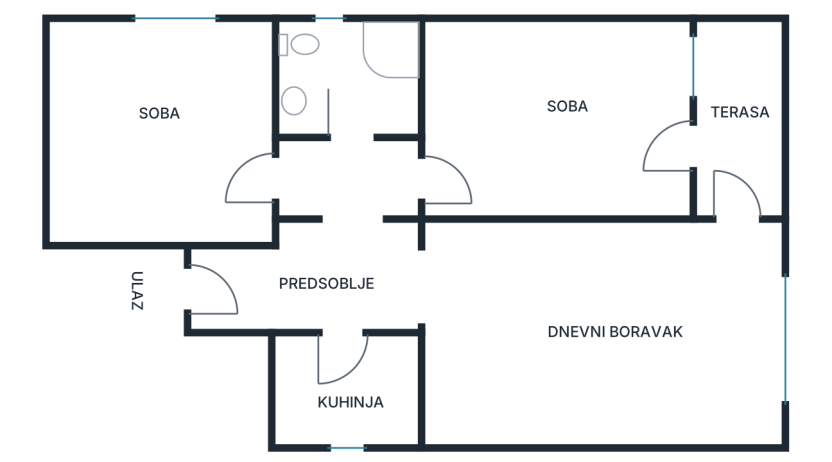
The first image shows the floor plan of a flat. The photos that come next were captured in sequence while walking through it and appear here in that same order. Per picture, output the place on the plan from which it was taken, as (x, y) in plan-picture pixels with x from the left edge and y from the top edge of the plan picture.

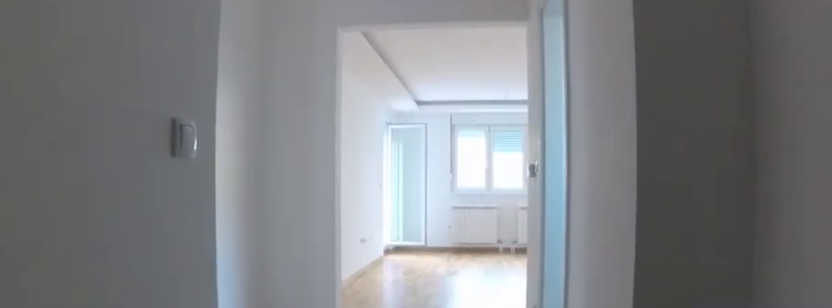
(252, 287)
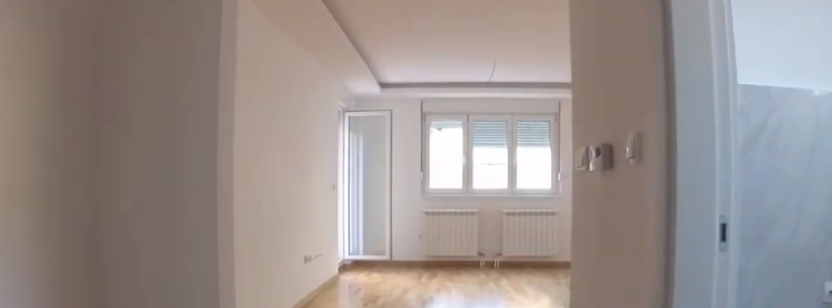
(299, 286)
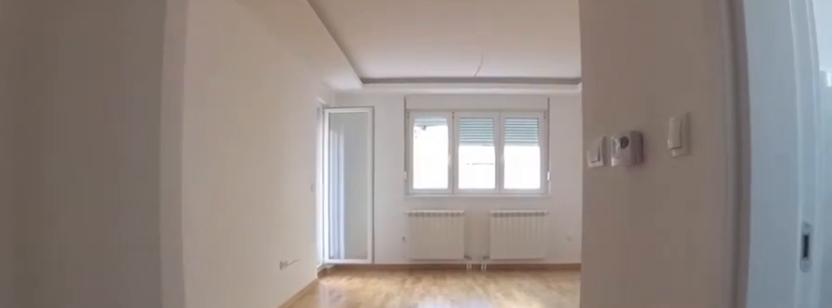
(308, 286)
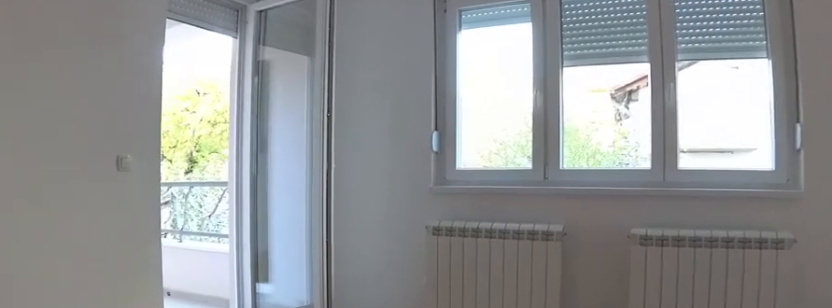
(684, 309)
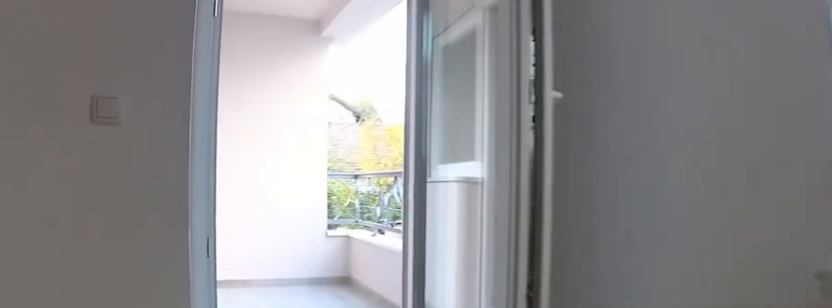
(704, 284)
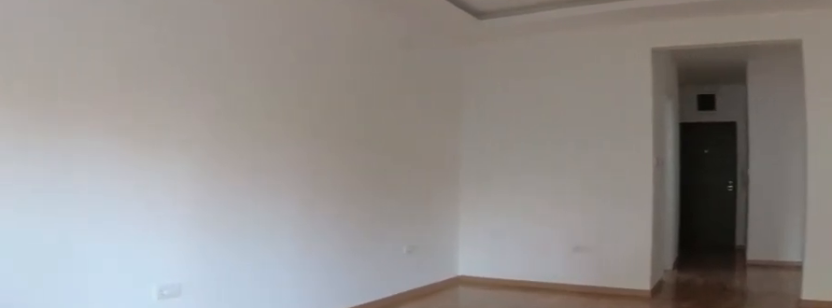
(702, 301)
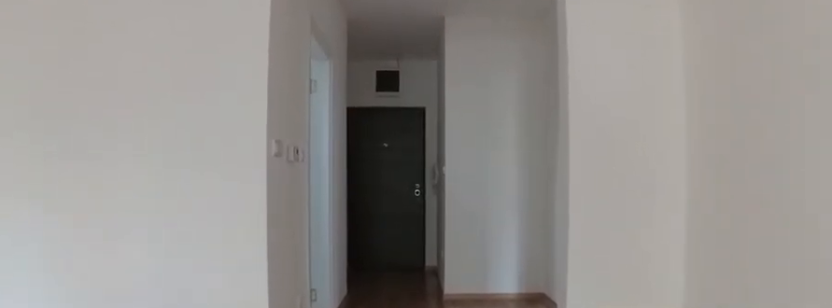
(561, 290)
